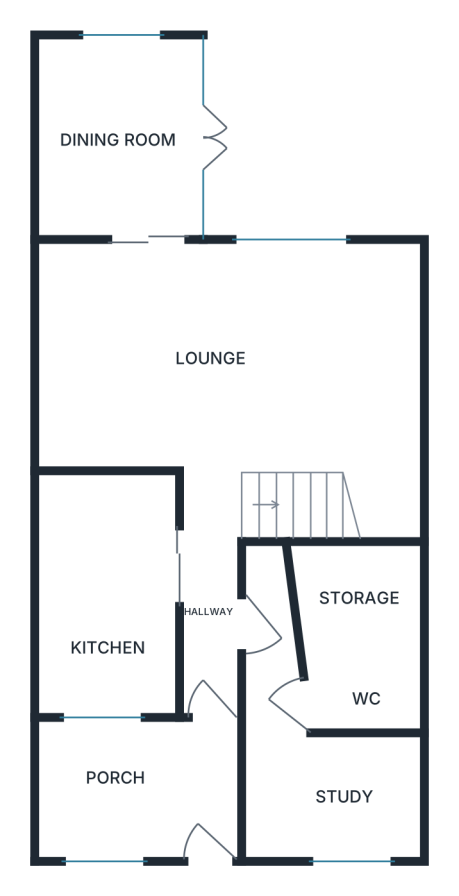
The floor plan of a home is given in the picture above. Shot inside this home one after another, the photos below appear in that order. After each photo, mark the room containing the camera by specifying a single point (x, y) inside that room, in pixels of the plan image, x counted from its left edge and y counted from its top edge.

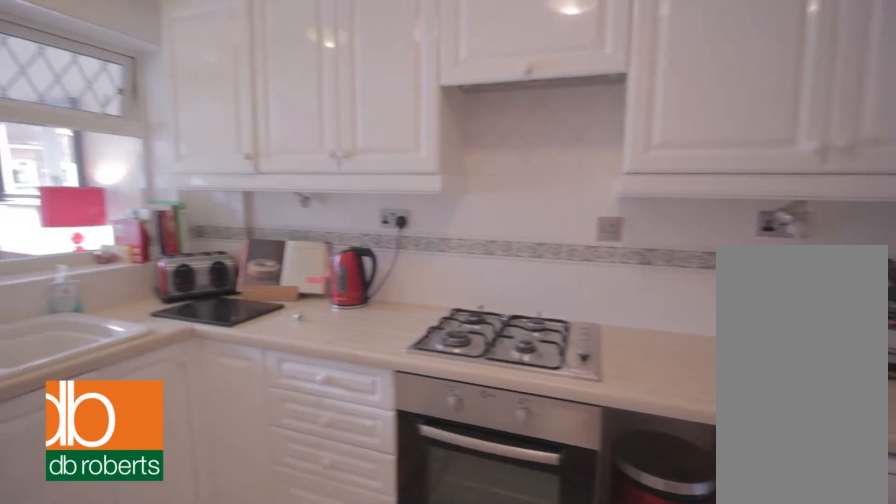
(109, 593)
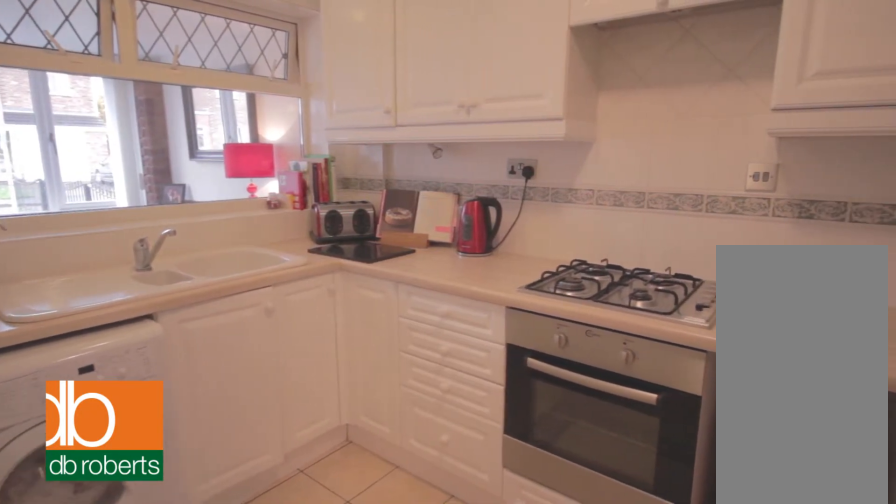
(109, 593)
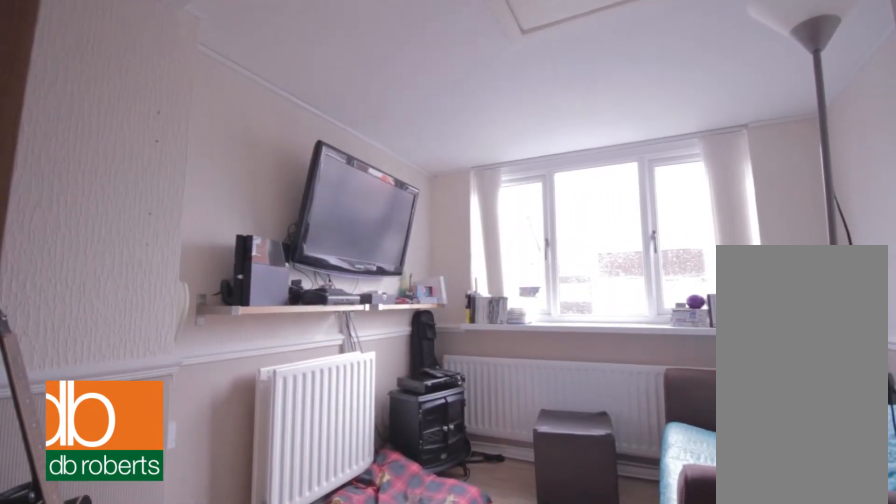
(313, 750)
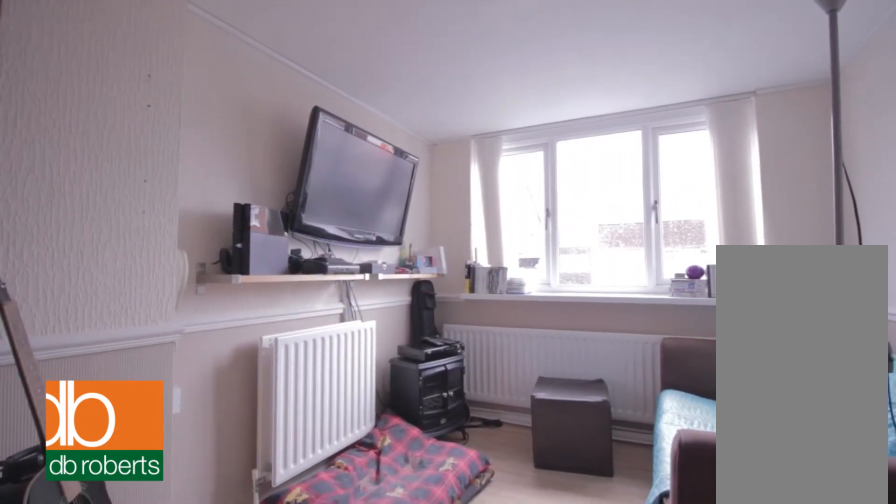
(313, 750)
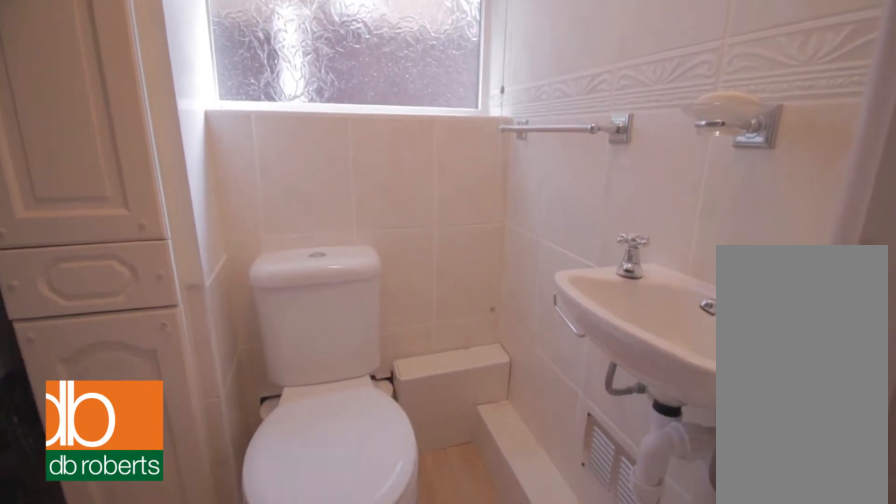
(359, 634)
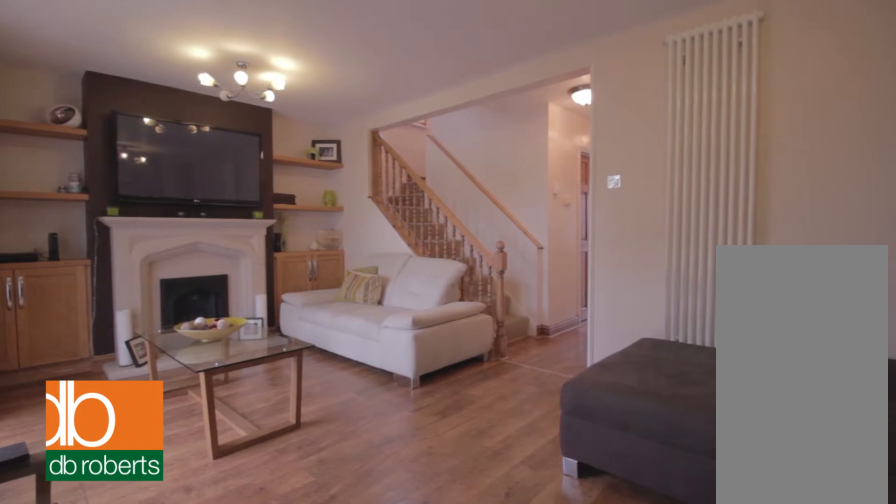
(227, 390)
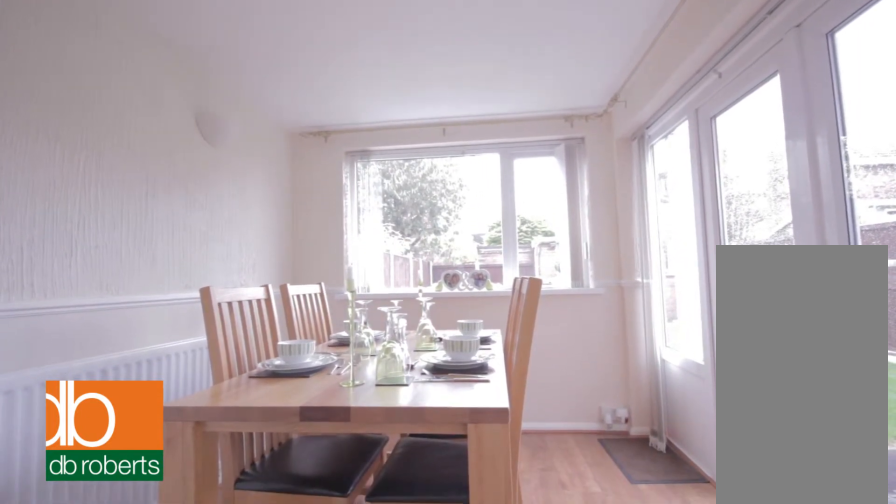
(119, 140)
